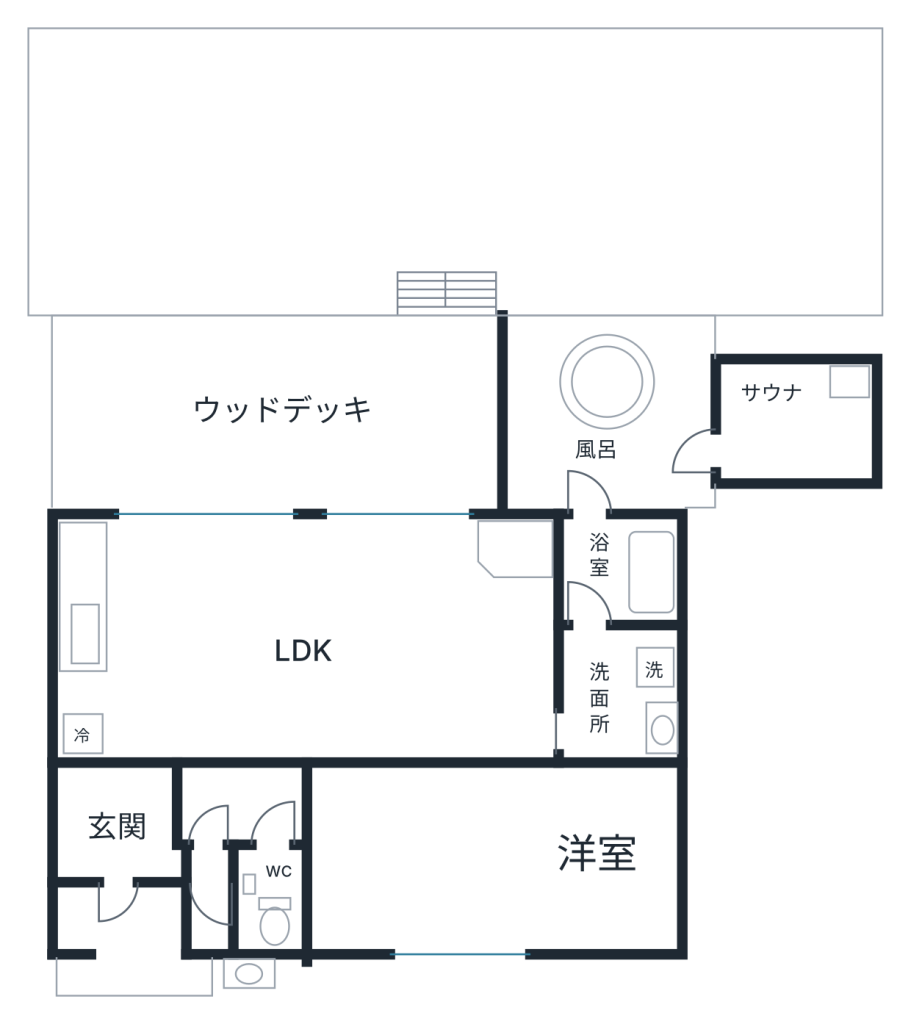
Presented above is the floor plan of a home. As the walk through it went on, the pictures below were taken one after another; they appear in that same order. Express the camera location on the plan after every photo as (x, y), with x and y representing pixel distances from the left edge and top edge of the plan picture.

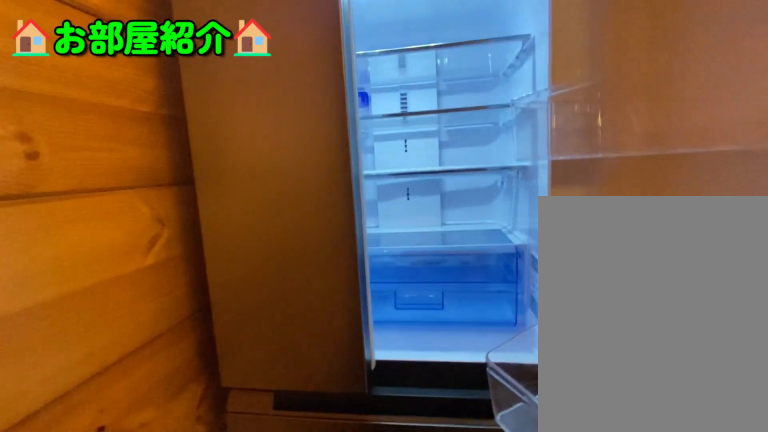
(118, 556)
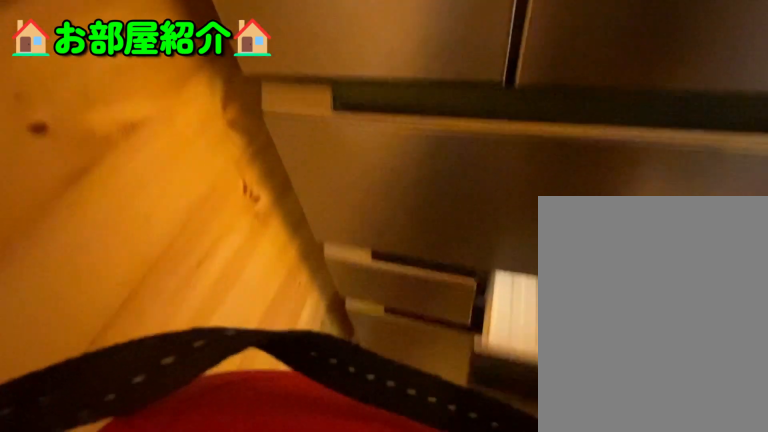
(118, 556)
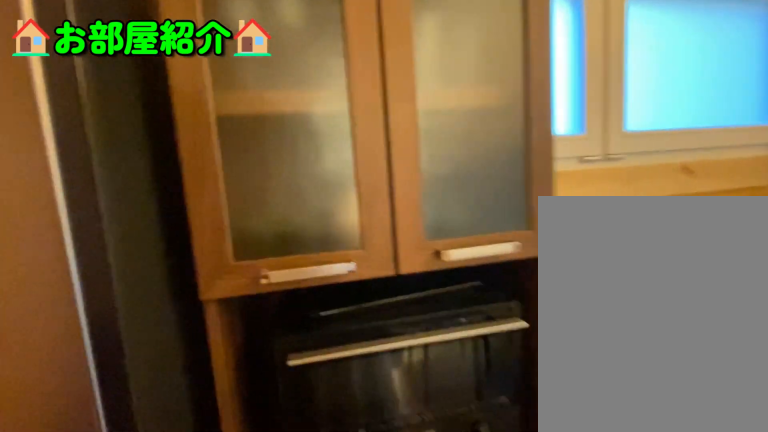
(118, 556)
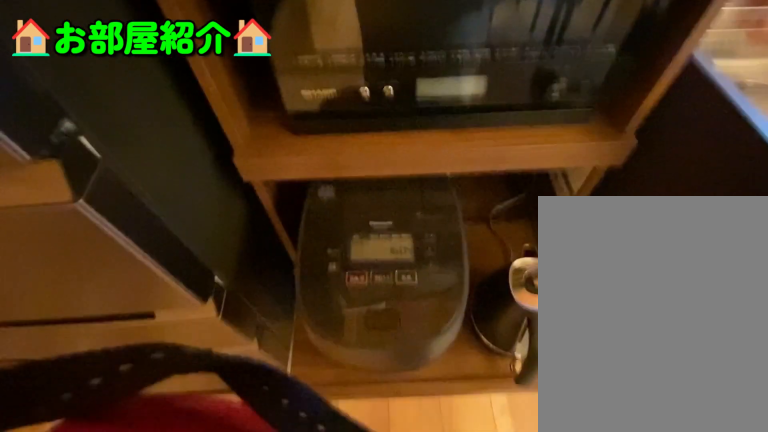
(118, 553)
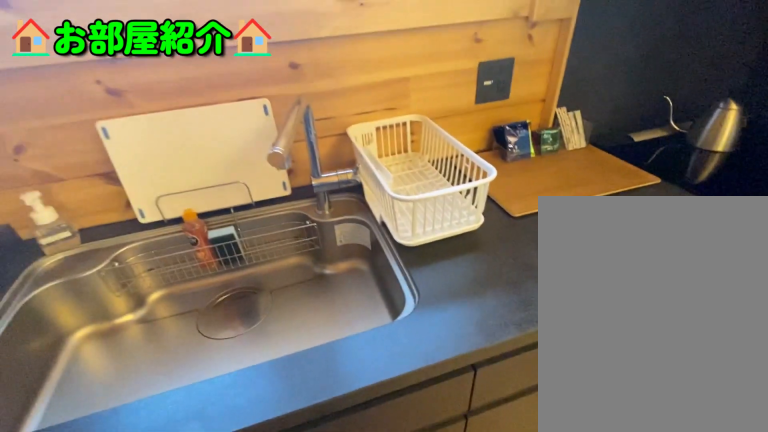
(118, 556)
